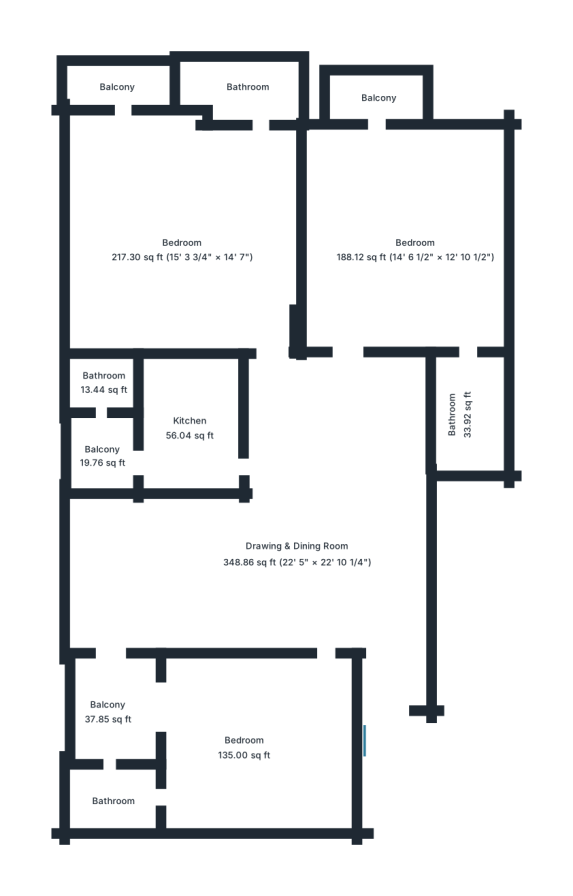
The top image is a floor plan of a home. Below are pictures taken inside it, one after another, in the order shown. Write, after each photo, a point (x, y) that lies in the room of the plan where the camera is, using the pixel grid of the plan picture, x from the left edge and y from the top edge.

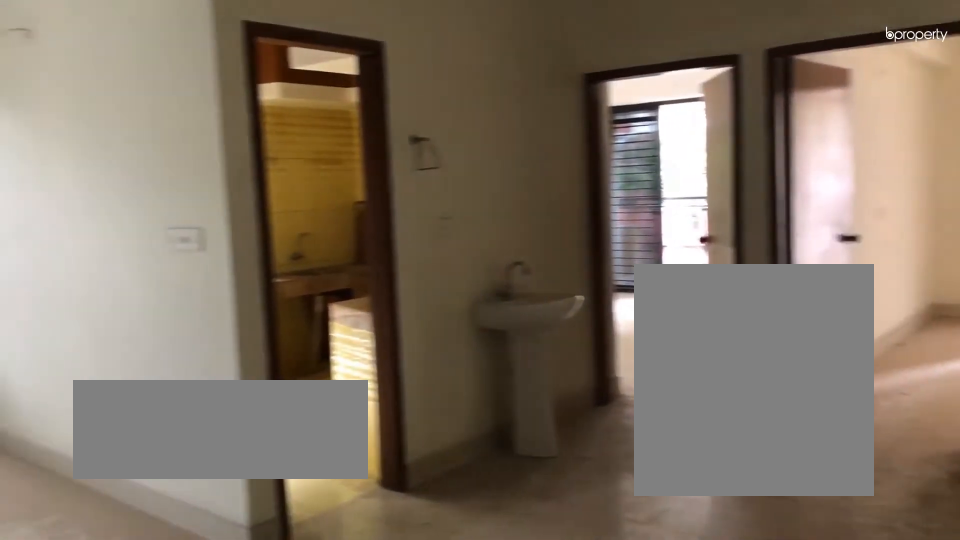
(298, 556)
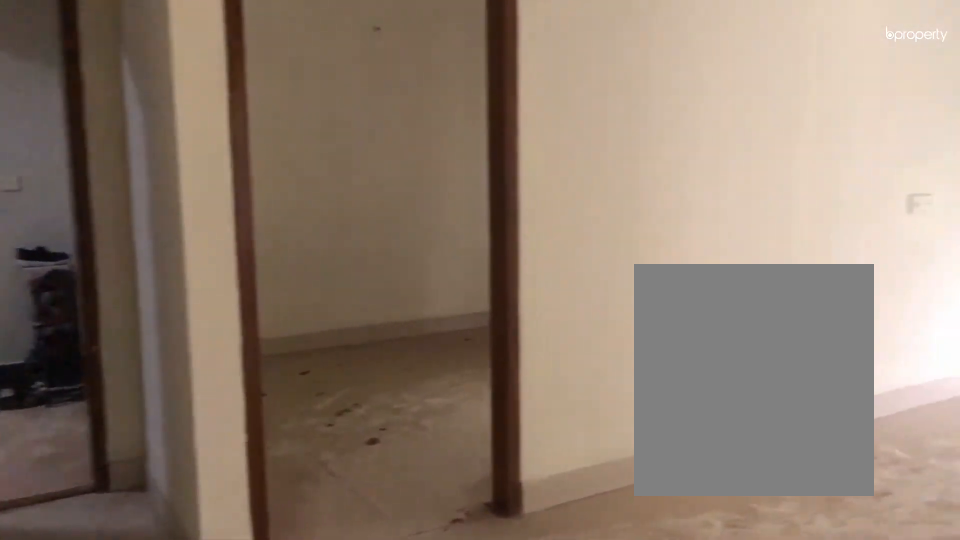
(297, 556)
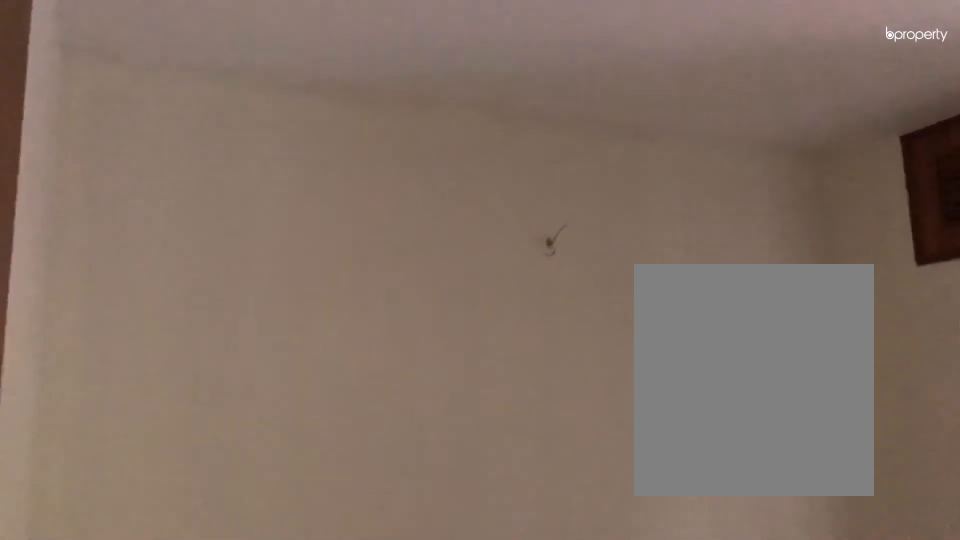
(238, 752)
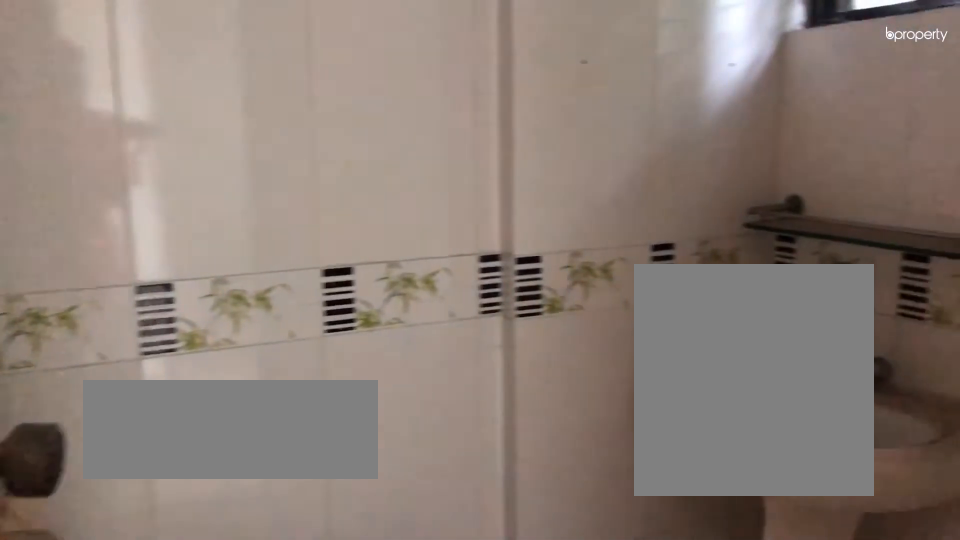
(118, 795)
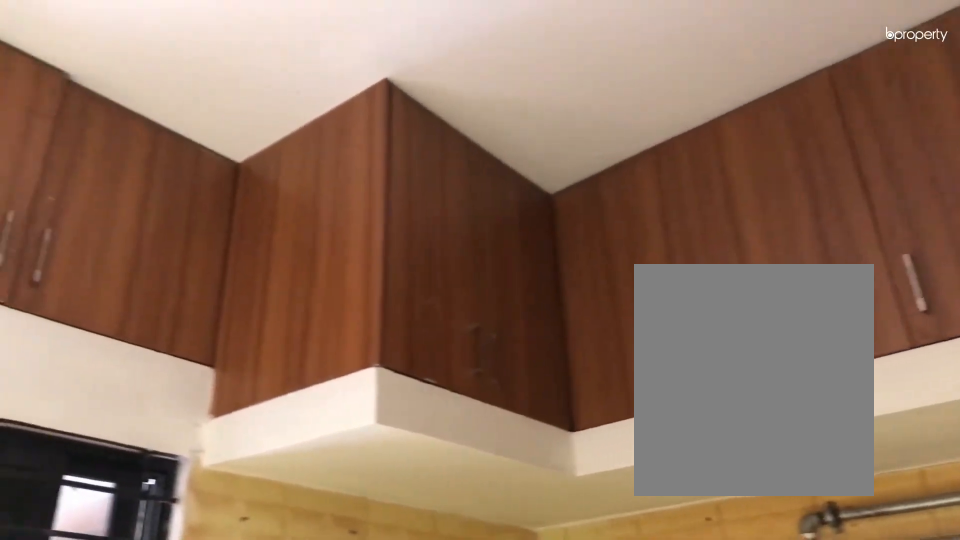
(188, 417)
